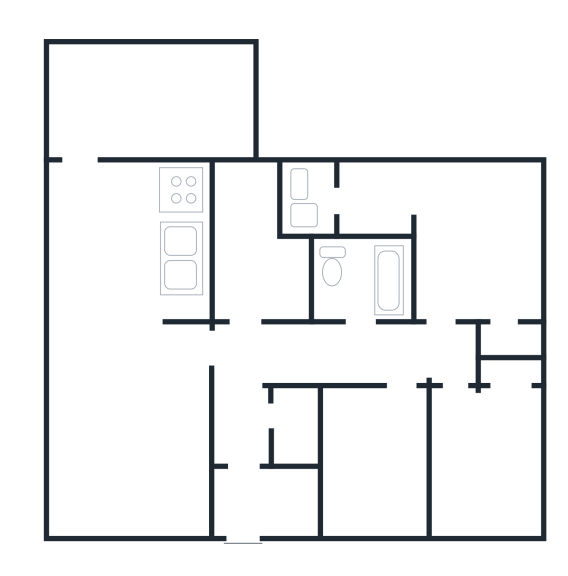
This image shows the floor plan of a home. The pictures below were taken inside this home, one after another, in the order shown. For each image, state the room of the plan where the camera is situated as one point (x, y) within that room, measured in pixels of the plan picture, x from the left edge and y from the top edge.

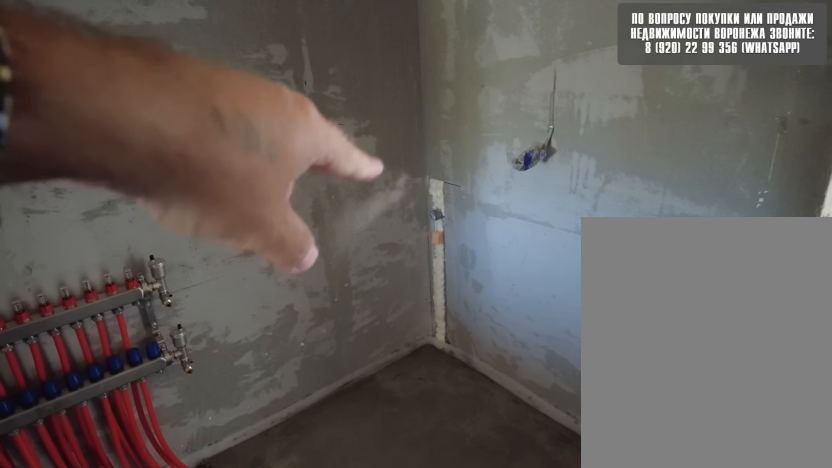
(265, 288)
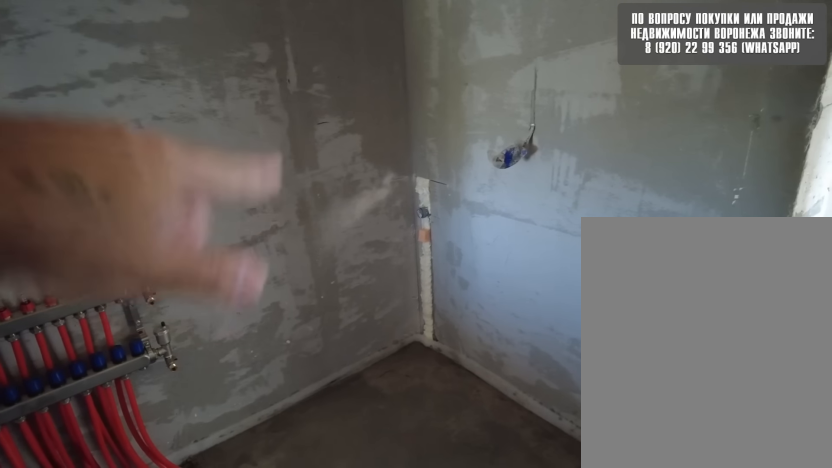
(267, 283)
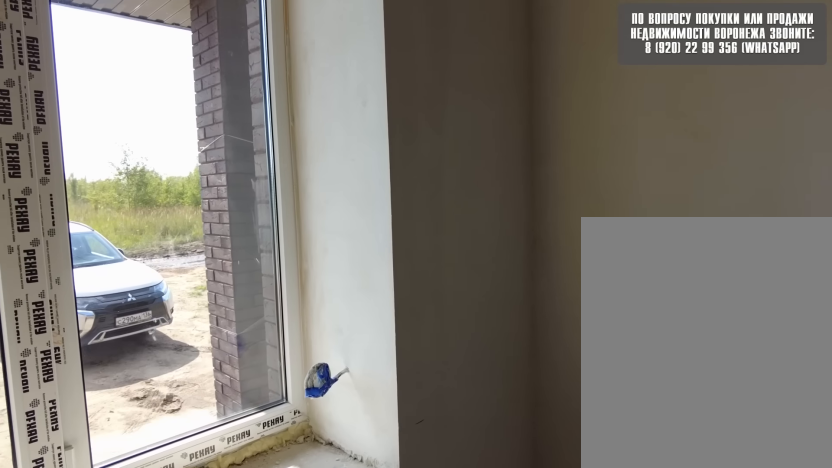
(392, 457)
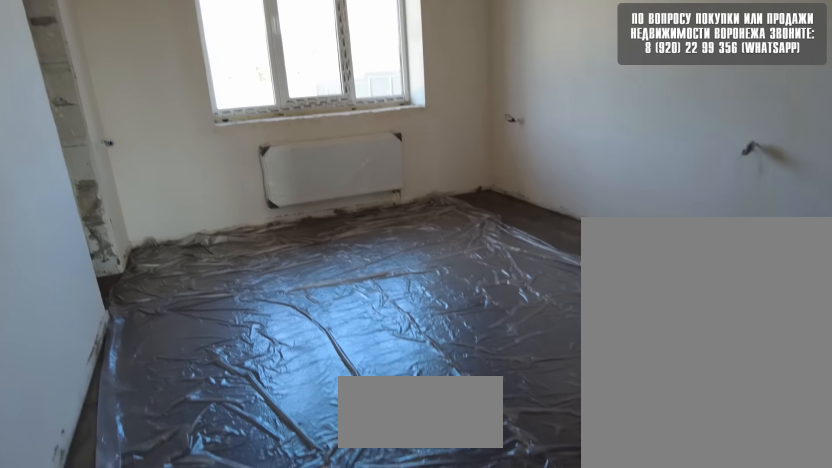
(467, 312)
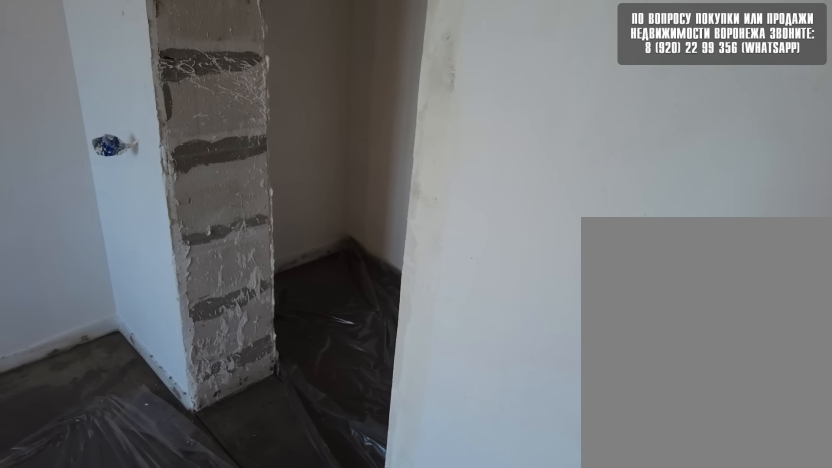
(467, 312)
